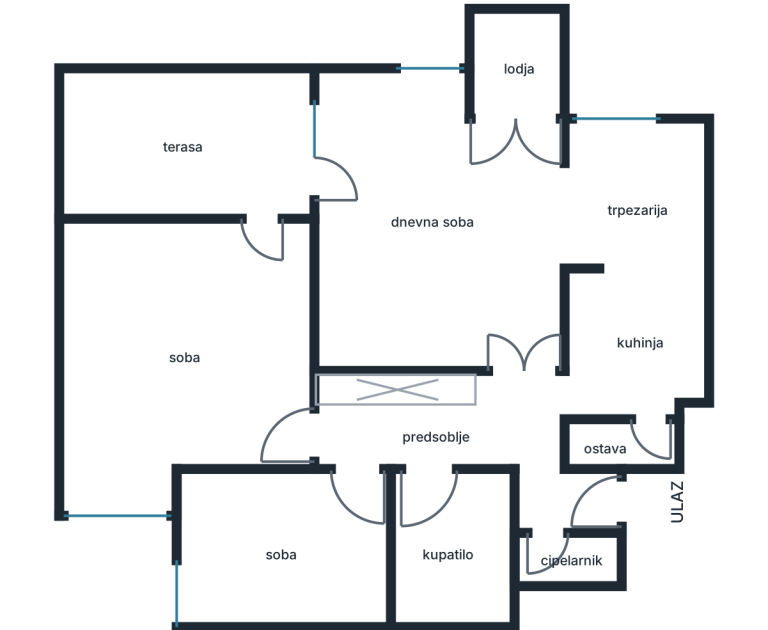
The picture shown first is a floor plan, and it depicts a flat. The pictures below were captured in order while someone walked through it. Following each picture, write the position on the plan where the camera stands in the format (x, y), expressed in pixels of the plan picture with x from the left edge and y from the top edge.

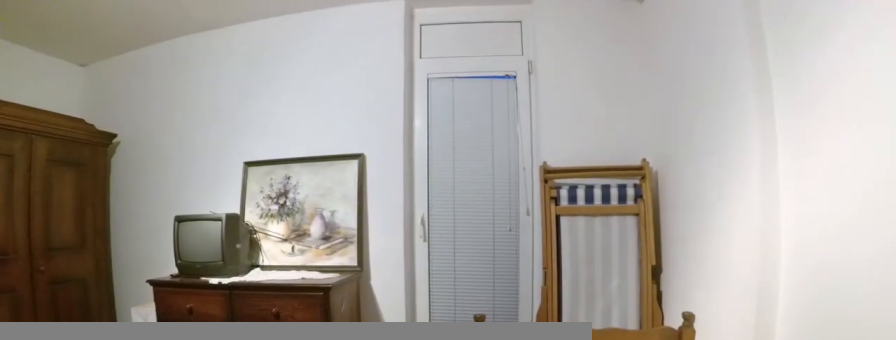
(284, 364)
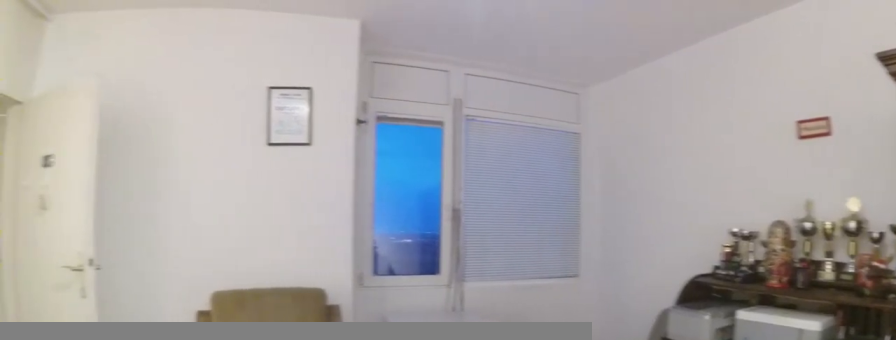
(273, 259)
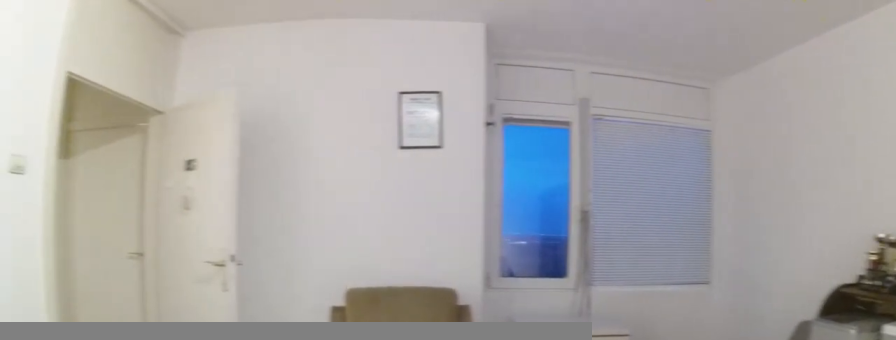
(273, 259)
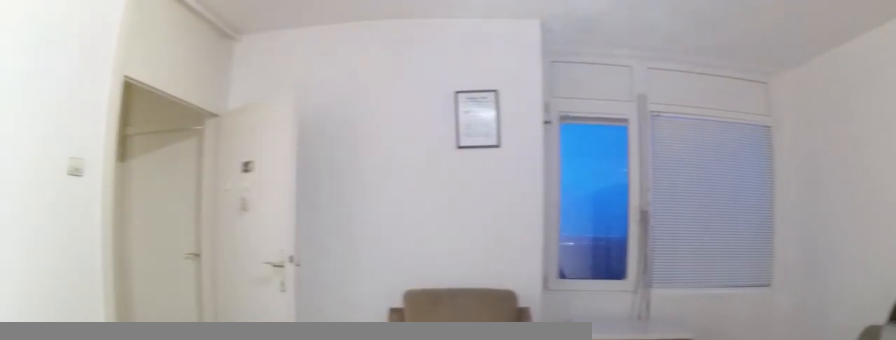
(273, 259)
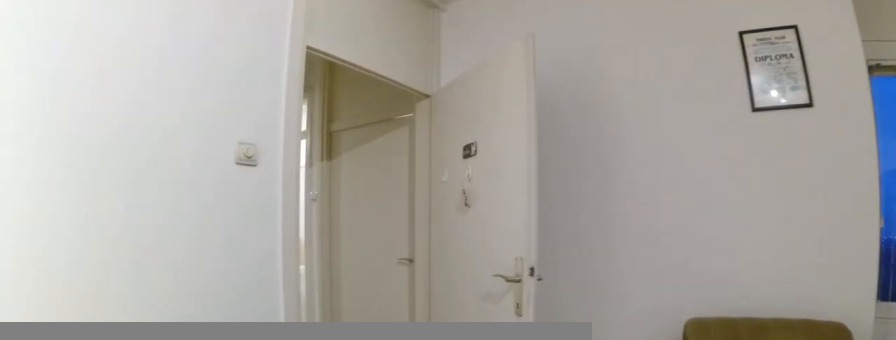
(263, 314)
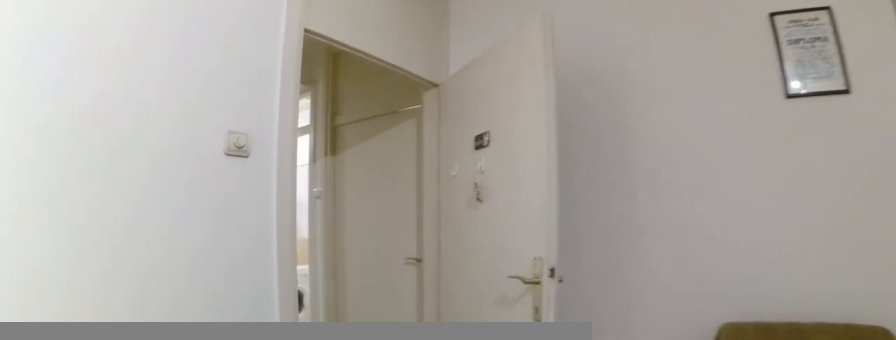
(260, 330)
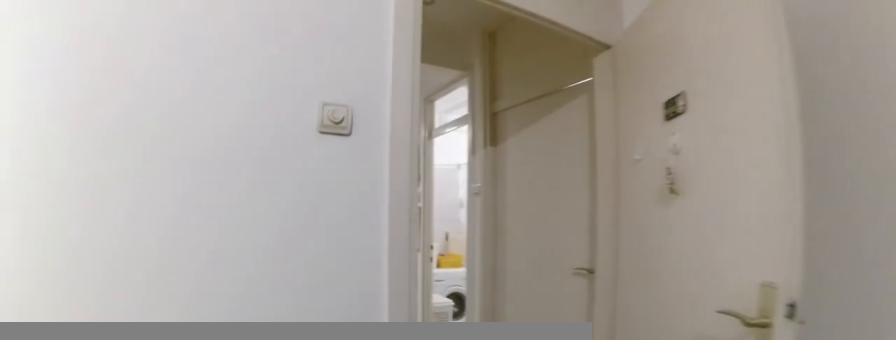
(260, 371)
